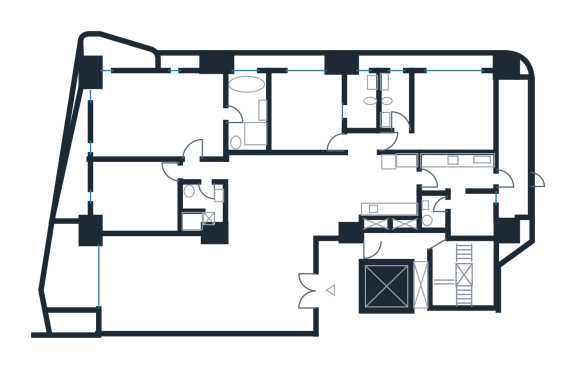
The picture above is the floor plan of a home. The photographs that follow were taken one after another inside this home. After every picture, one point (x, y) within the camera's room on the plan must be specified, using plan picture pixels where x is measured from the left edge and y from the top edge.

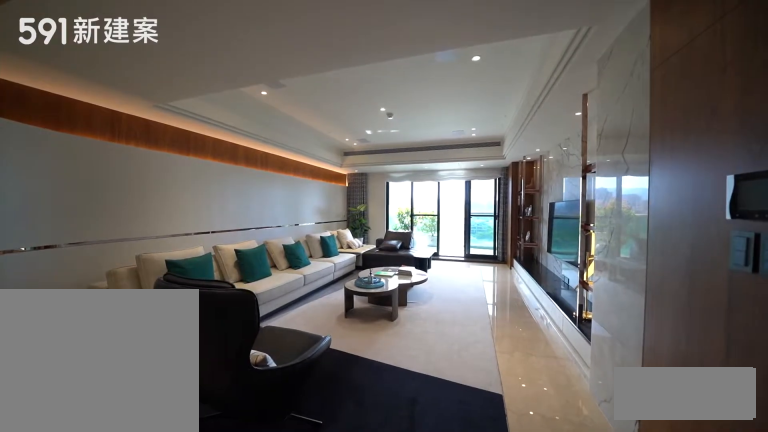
(174, 285)
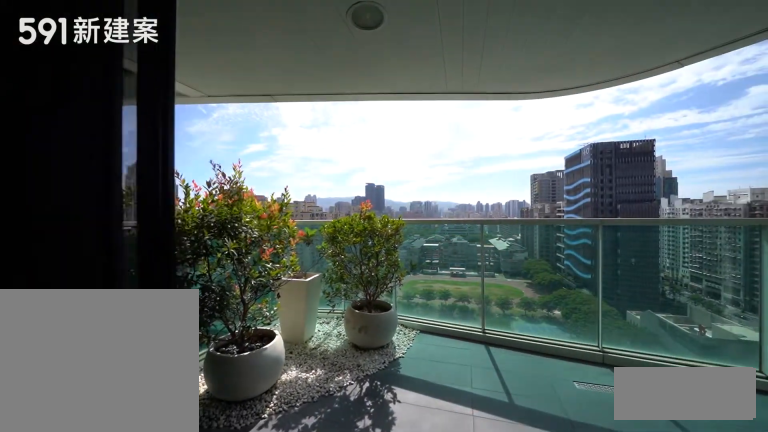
(70, 270)
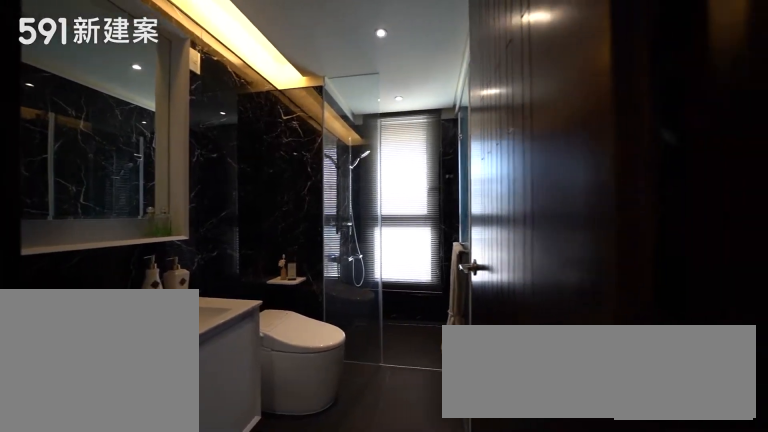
(397, 97)
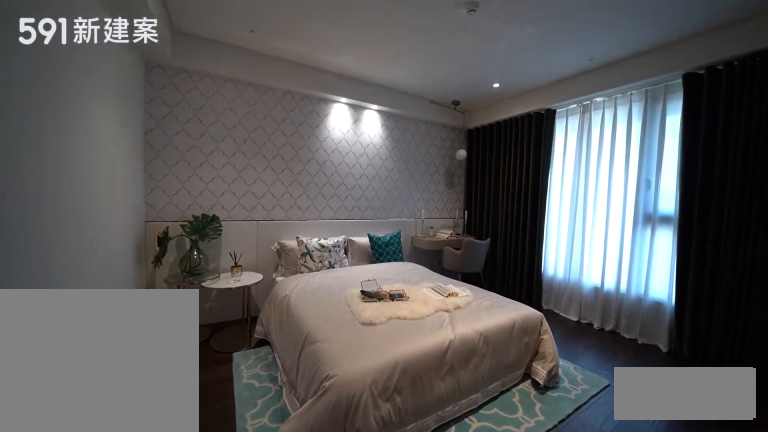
(305, 110)
